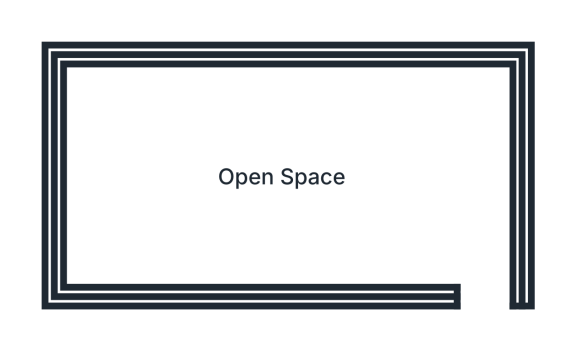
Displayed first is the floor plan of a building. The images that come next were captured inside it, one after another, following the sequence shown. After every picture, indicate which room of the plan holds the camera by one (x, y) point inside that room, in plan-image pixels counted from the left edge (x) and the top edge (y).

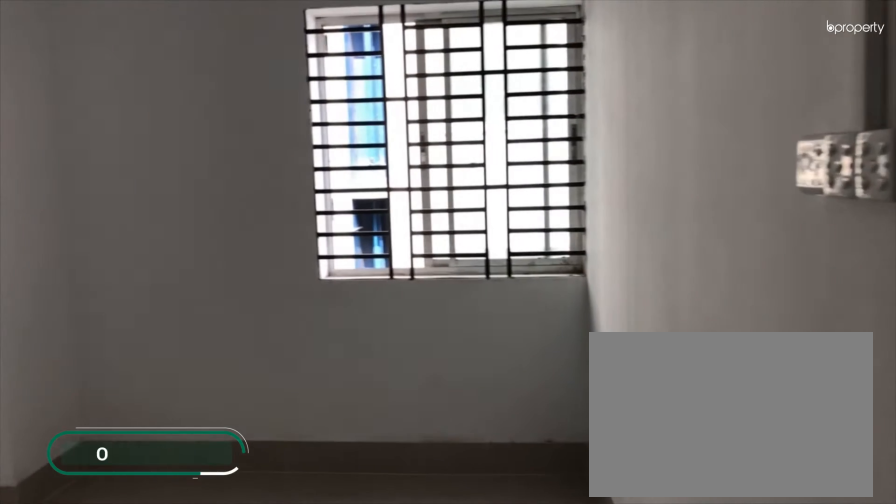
(476, 213)
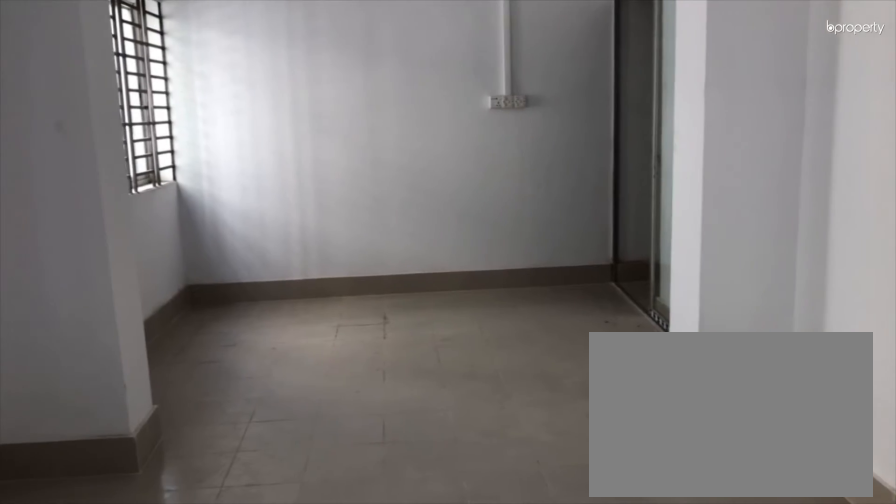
(273, 178)
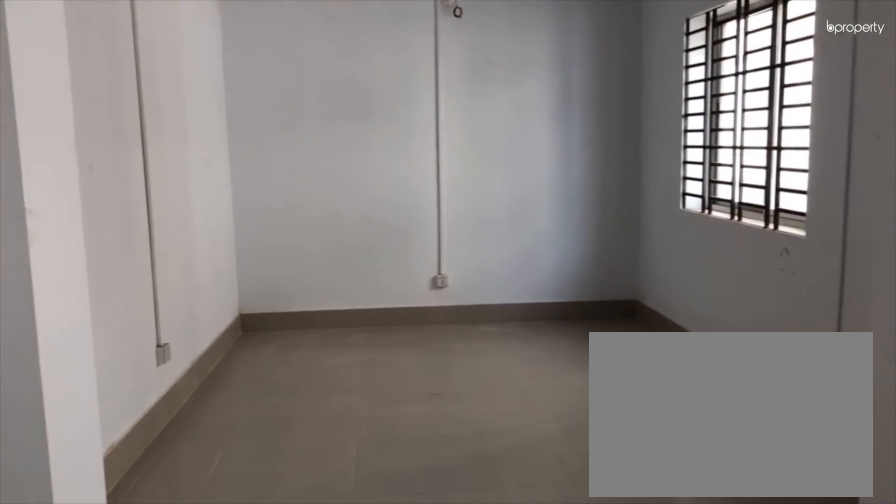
(273, 179)
